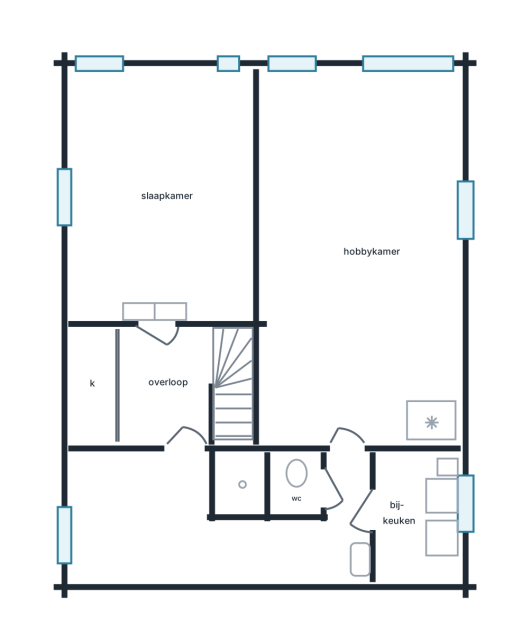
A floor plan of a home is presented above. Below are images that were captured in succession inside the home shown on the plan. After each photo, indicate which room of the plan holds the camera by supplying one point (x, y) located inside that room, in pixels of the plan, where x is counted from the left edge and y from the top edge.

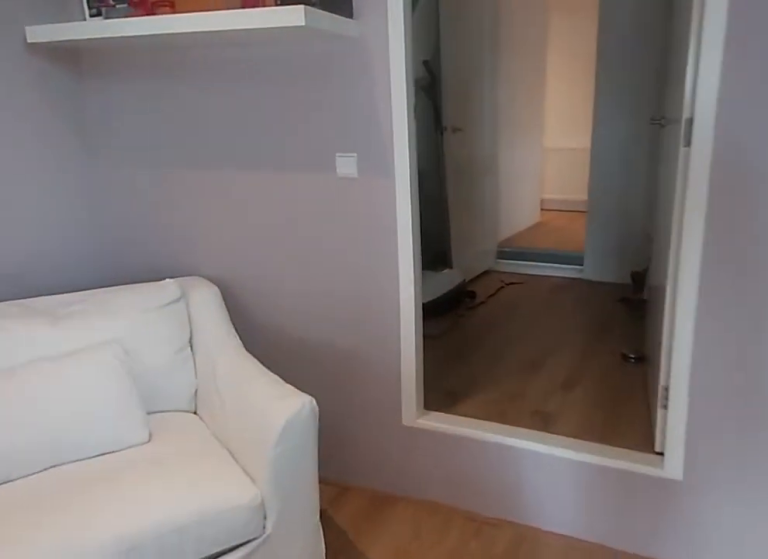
(161, 193)
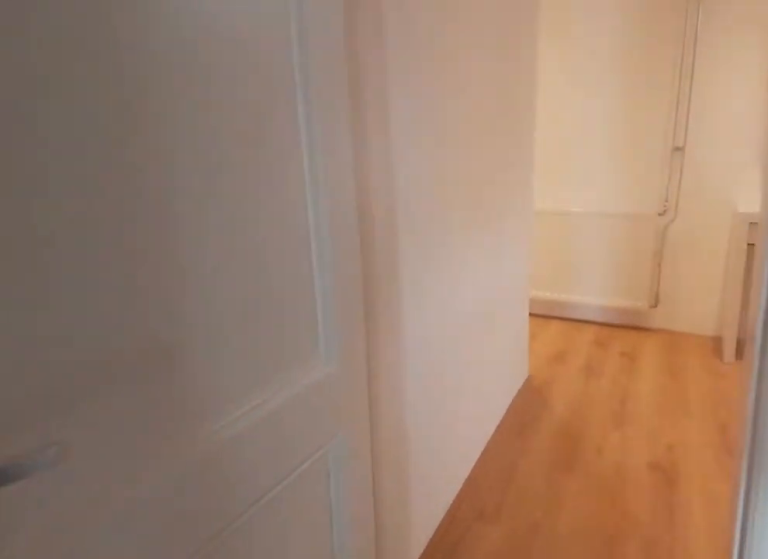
(166, 384)
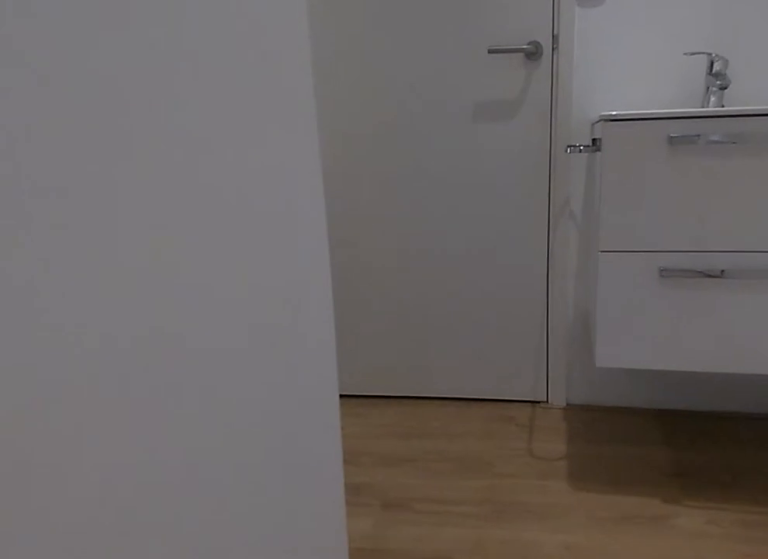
(331, 488)
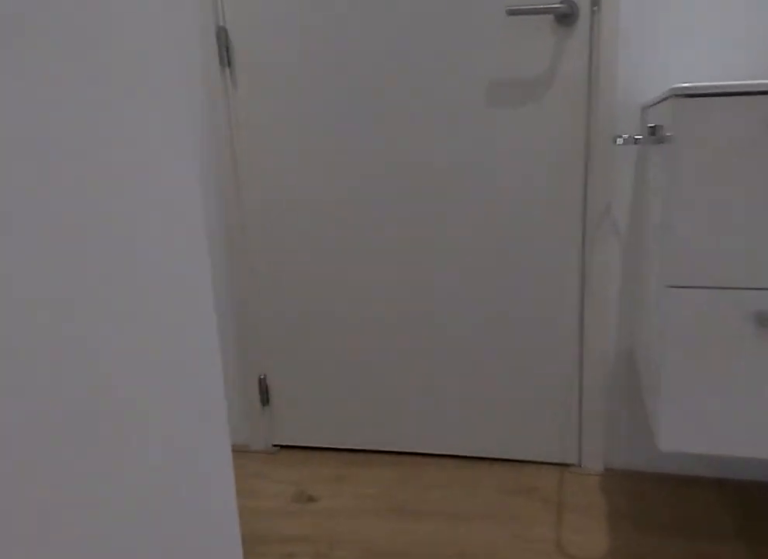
(331, 488)
